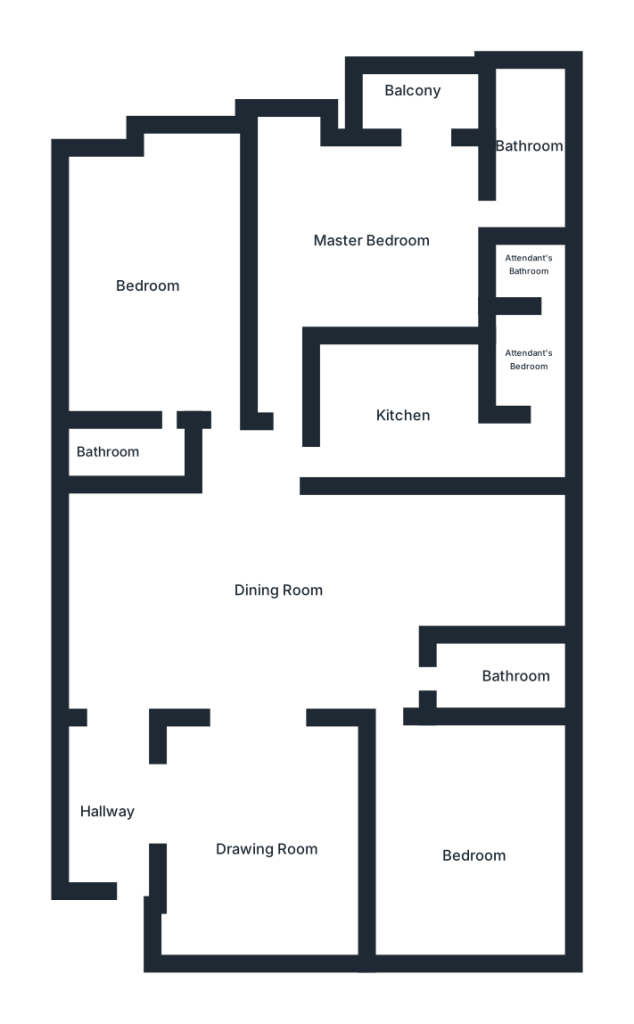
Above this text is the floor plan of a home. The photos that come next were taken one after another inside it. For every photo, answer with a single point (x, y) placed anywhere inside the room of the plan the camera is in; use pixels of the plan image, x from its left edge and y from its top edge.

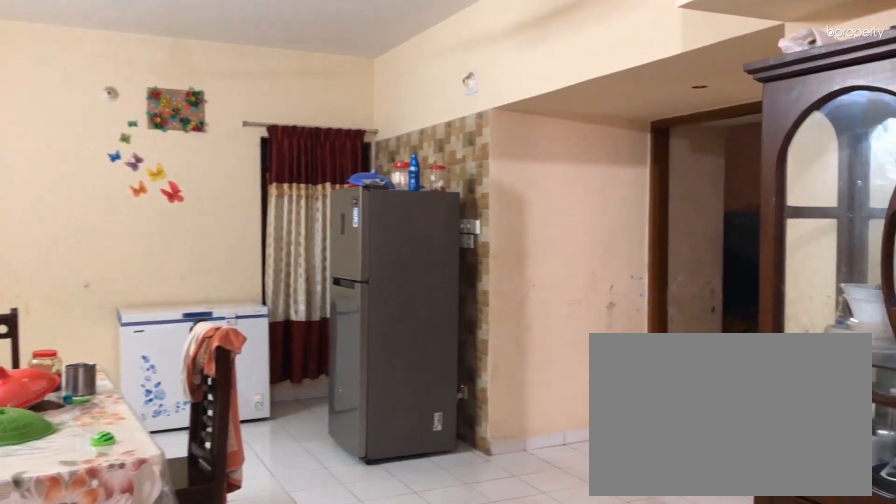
(289, 596)
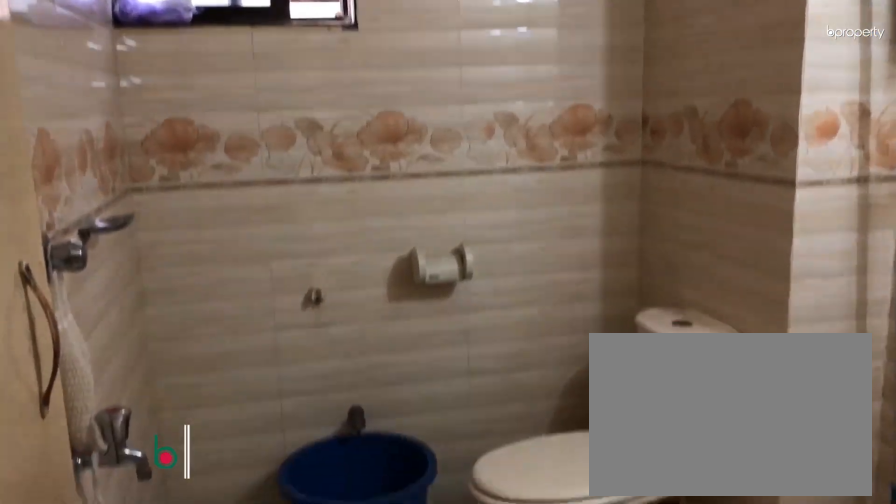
(486, 674)
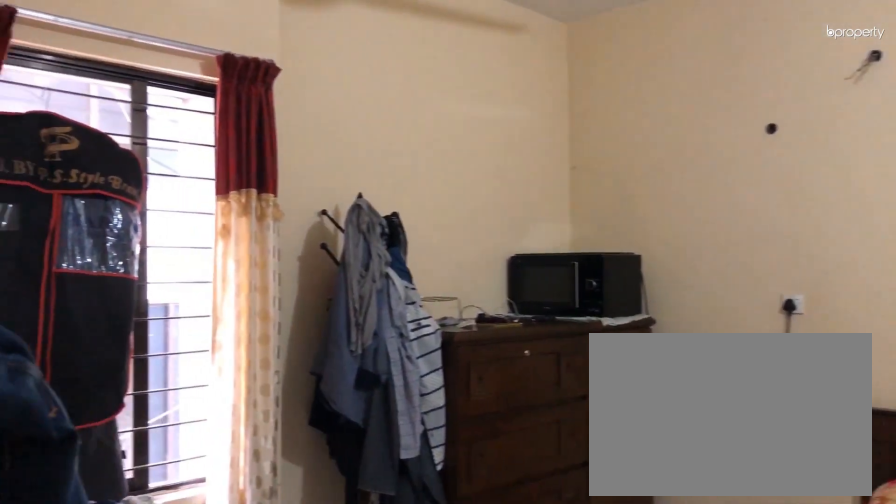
(459, 844)
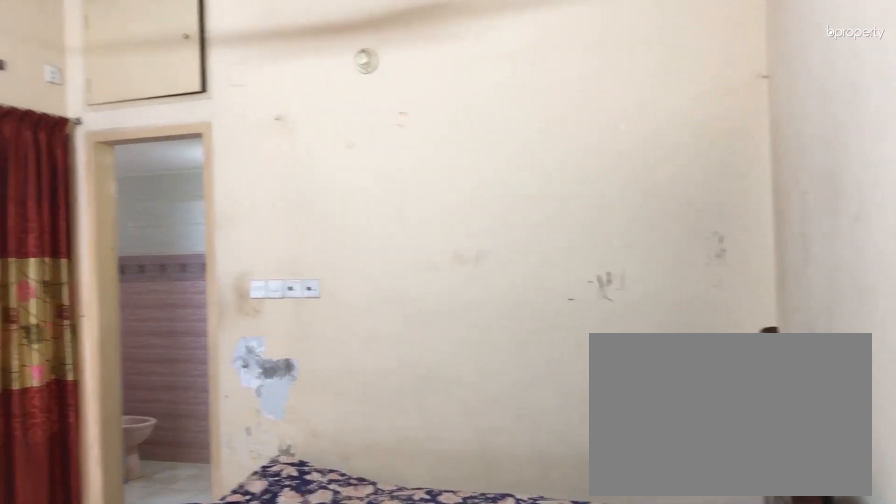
(363, 244)
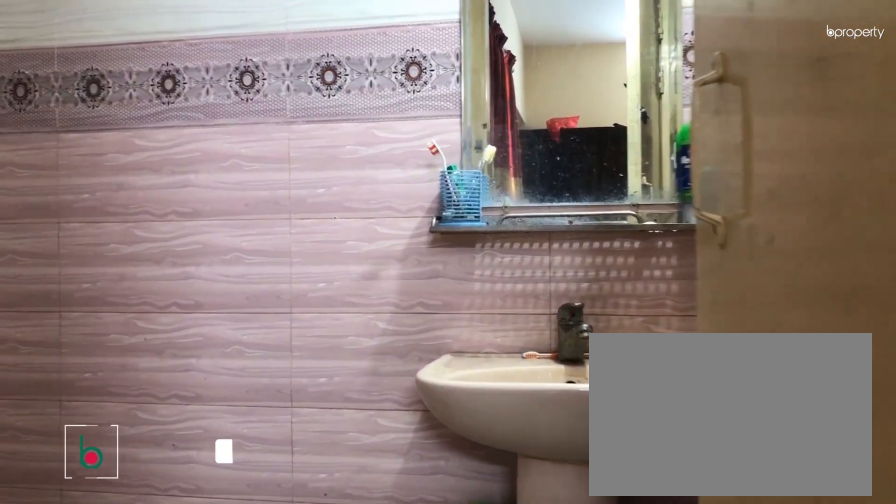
(524, 151)
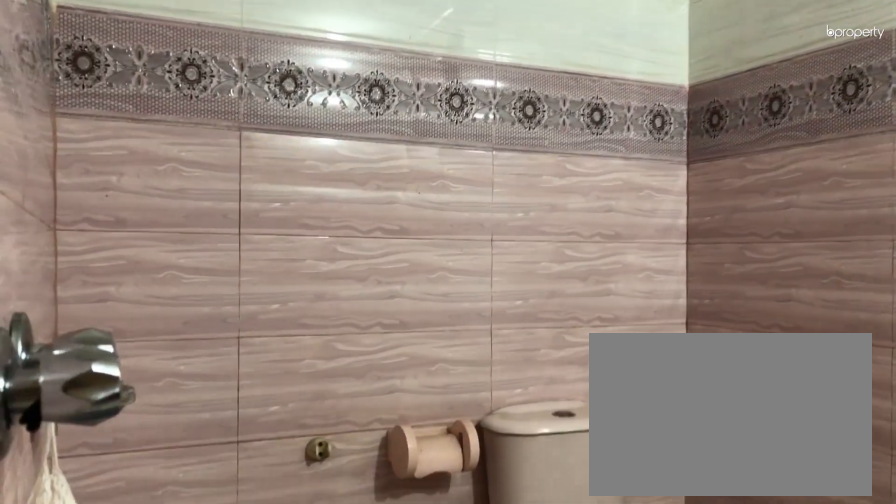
(524, 151)
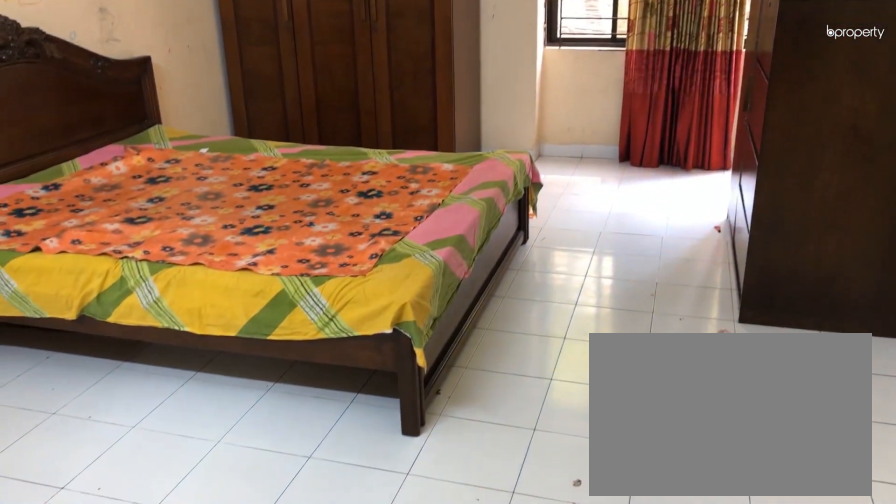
(140, 286)
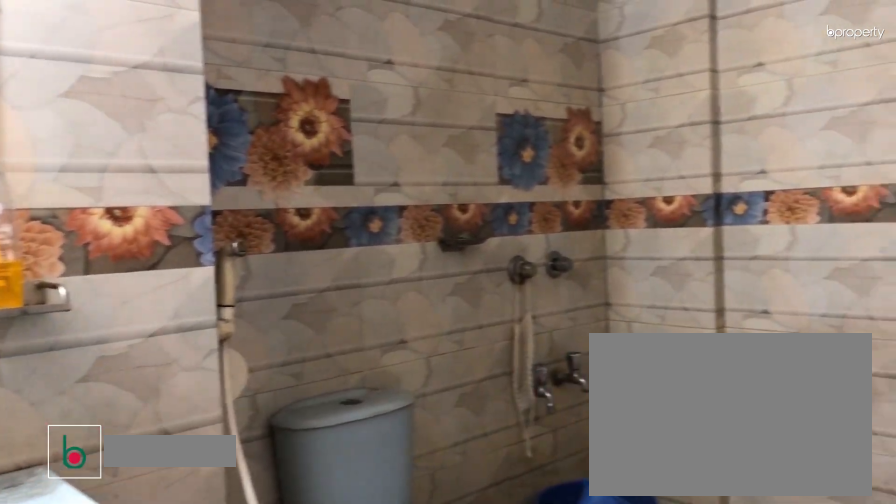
(117, 455)
